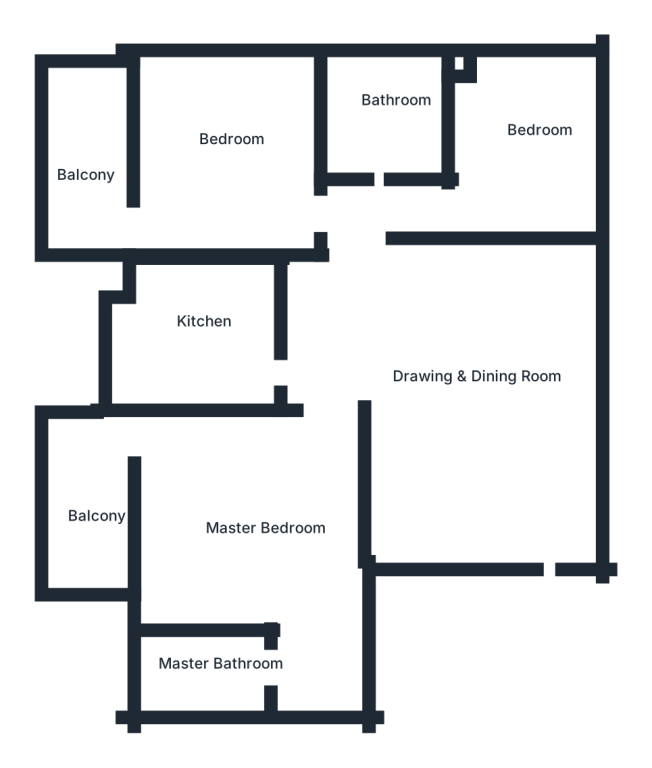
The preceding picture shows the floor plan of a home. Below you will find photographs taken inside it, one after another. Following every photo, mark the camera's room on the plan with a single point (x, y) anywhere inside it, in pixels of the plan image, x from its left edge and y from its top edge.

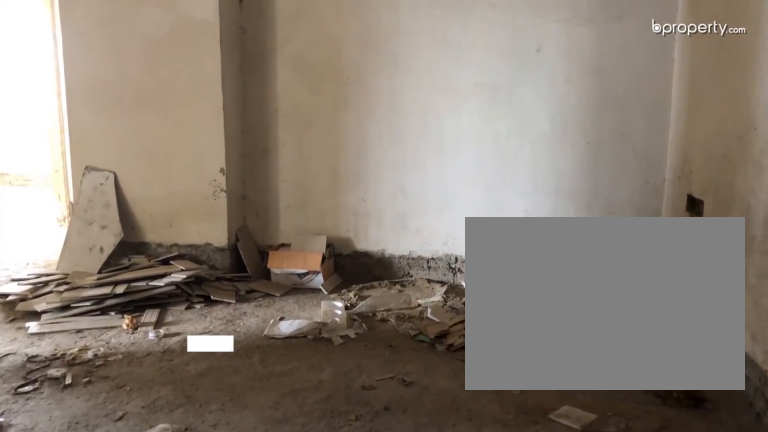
(499, 408)
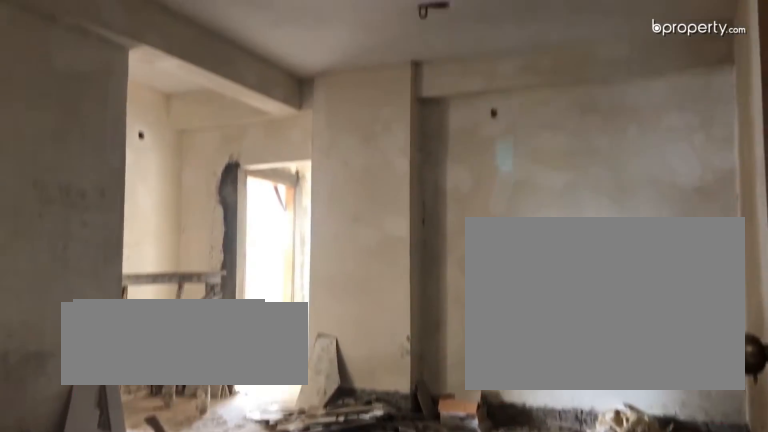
(487, 374)
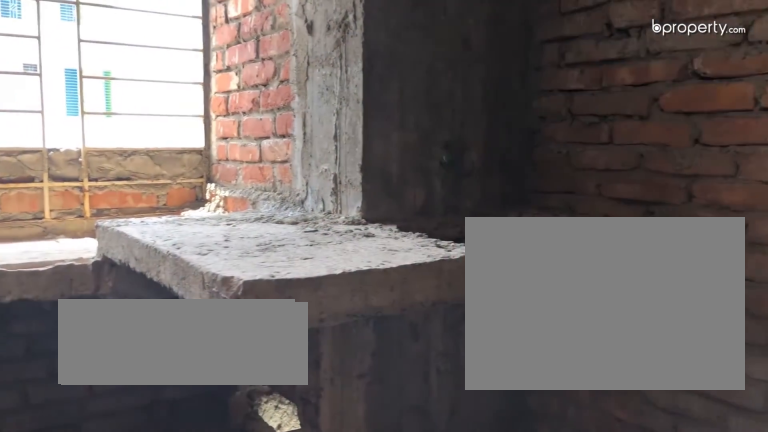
(199, 338)
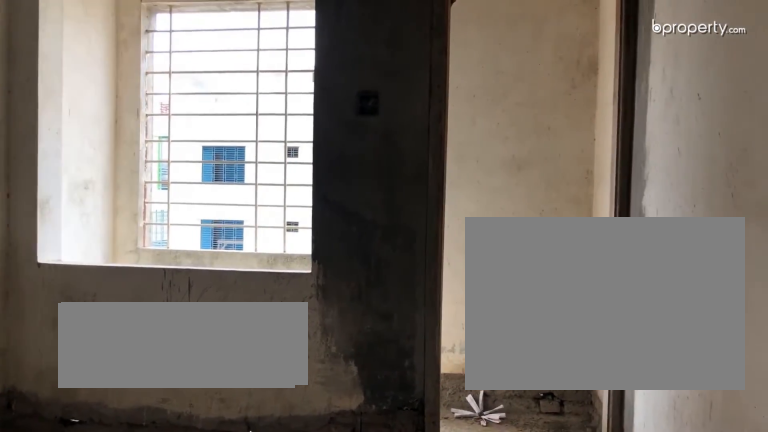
(276, 519)
